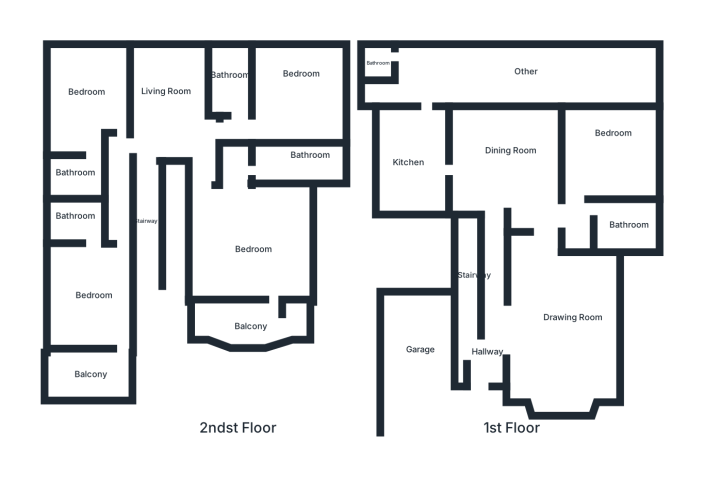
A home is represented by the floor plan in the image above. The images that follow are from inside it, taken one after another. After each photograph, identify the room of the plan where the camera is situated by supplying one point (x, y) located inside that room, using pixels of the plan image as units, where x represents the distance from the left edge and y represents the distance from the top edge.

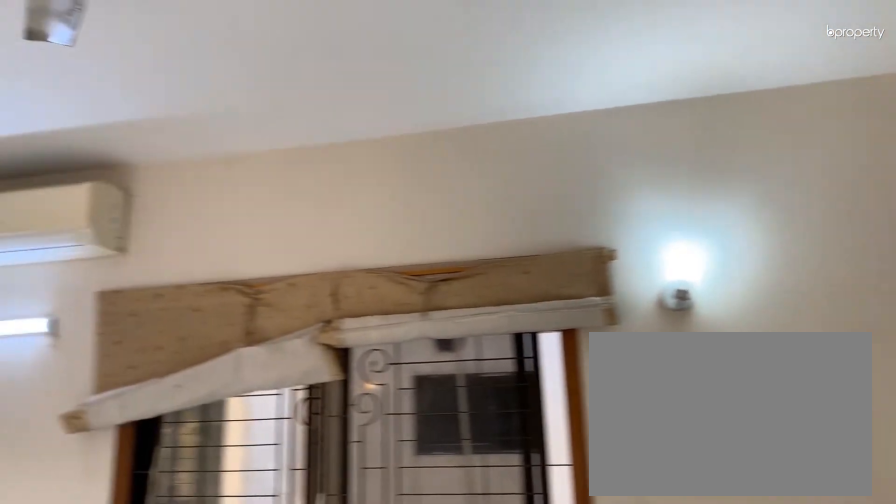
(89, 300)
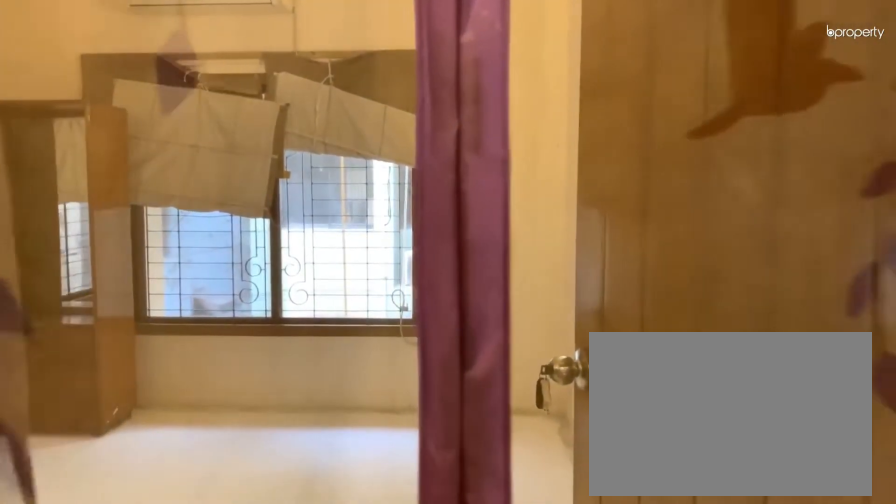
(109, 112)
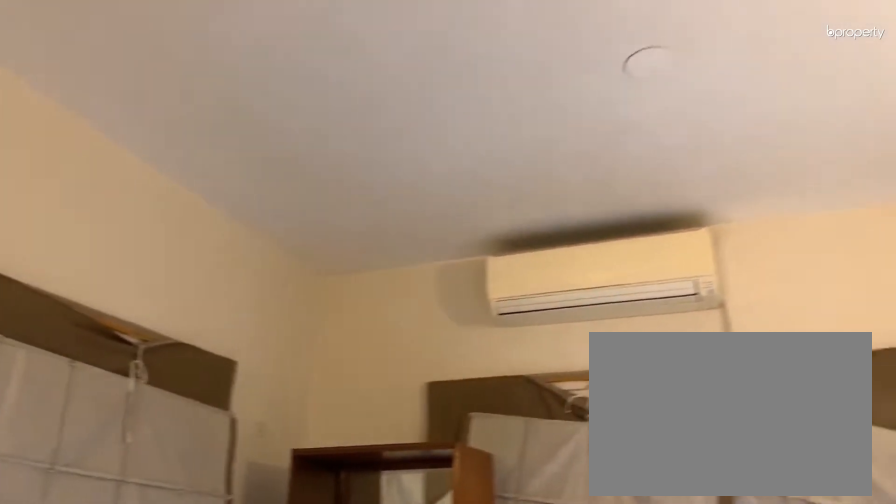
(85, 92)
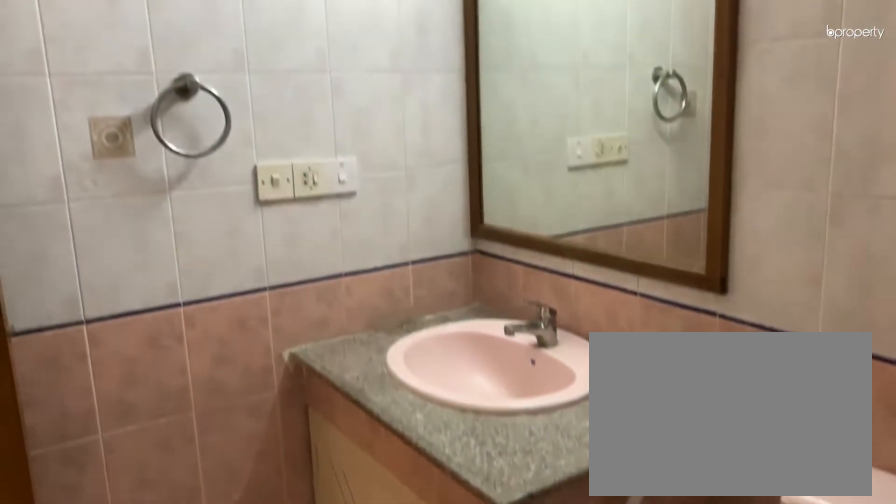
(70, 182)
